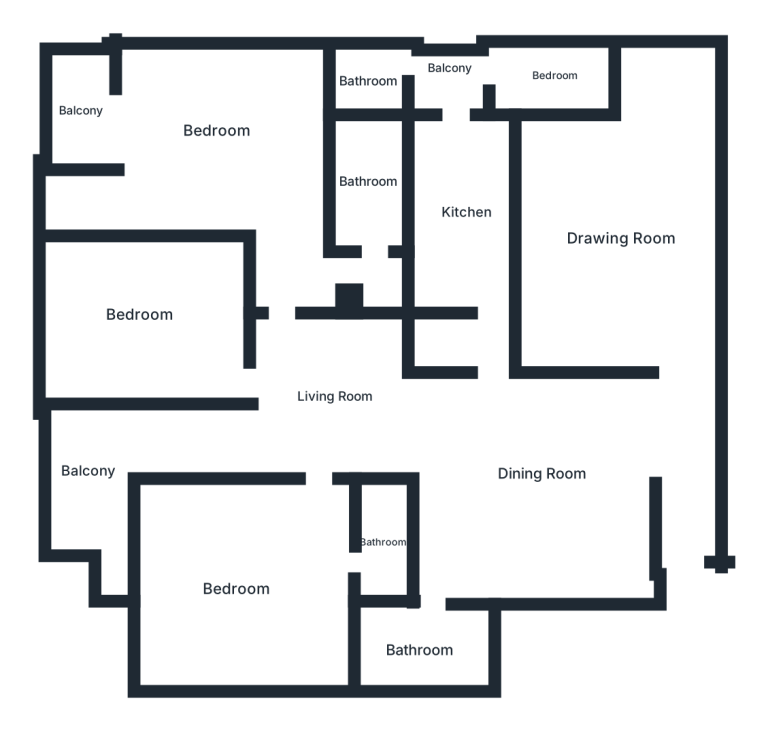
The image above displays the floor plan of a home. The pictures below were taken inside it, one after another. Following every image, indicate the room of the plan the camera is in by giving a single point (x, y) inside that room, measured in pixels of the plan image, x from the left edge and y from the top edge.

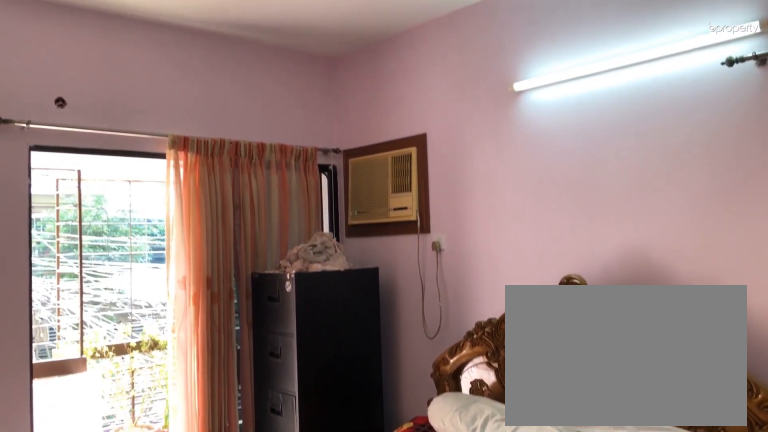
(214, 126)
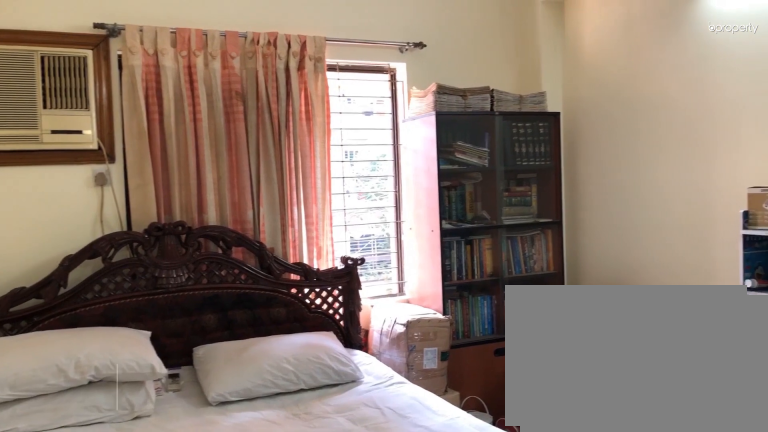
(142, 316)
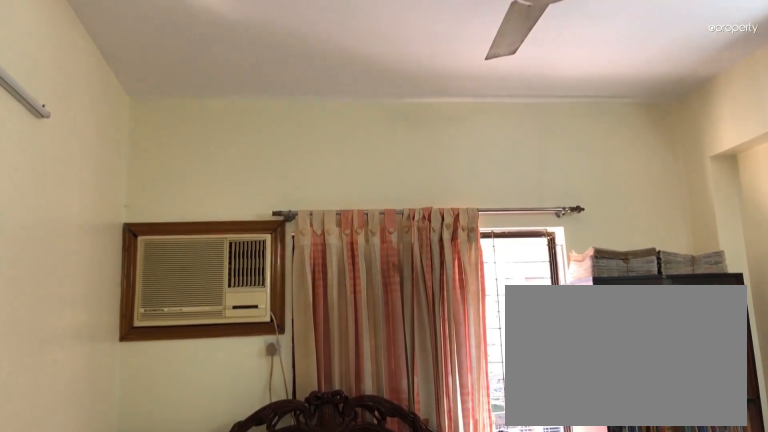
(142, 317)
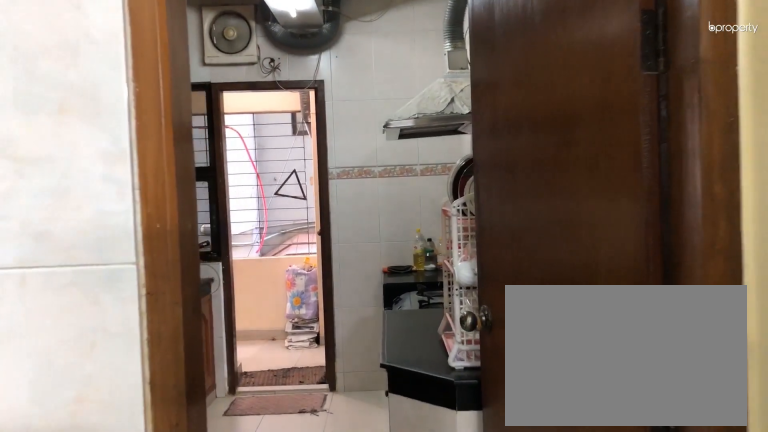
(465, 214)
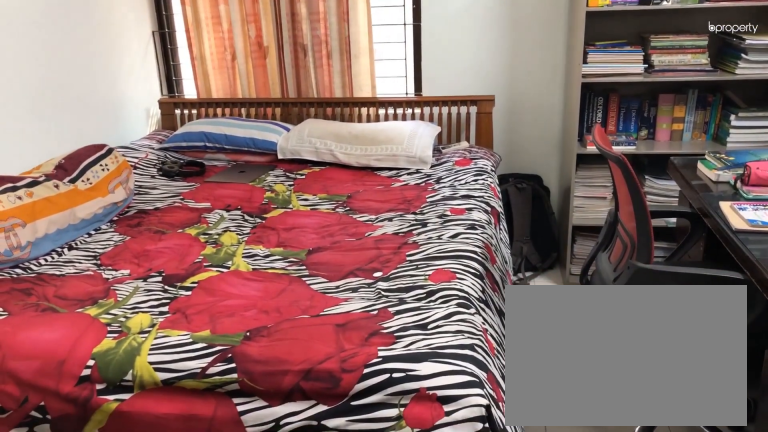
(234, 587)
